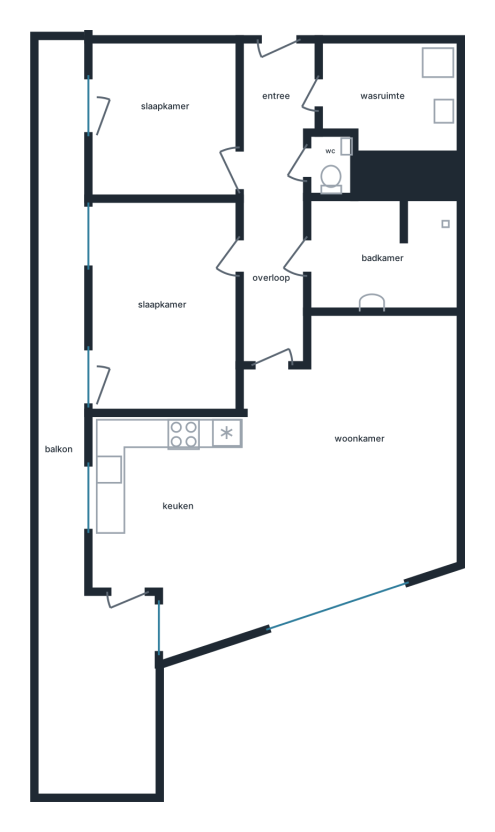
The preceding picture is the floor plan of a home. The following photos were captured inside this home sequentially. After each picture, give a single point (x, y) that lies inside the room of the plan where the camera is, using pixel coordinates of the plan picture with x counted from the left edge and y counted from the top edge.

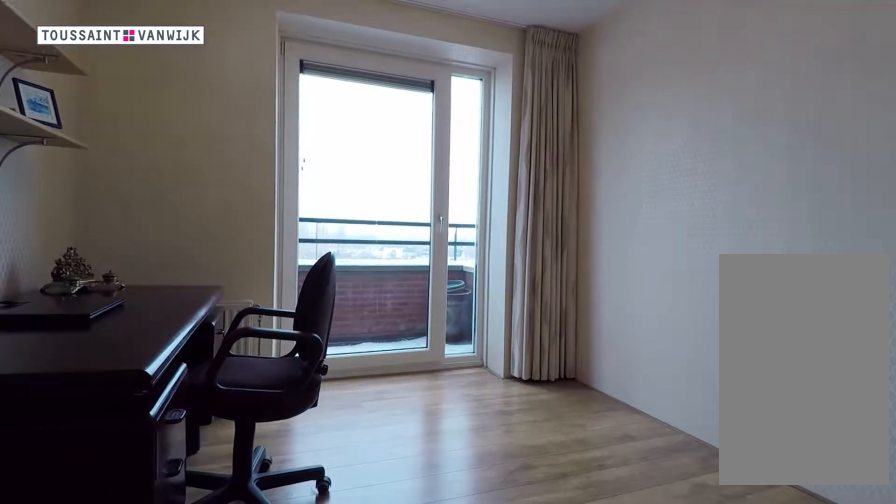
(166, 120)
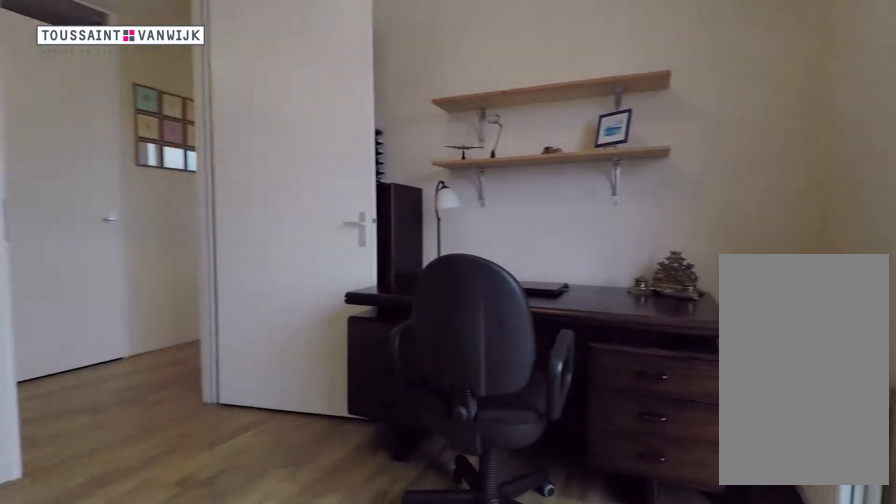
(166, 120)
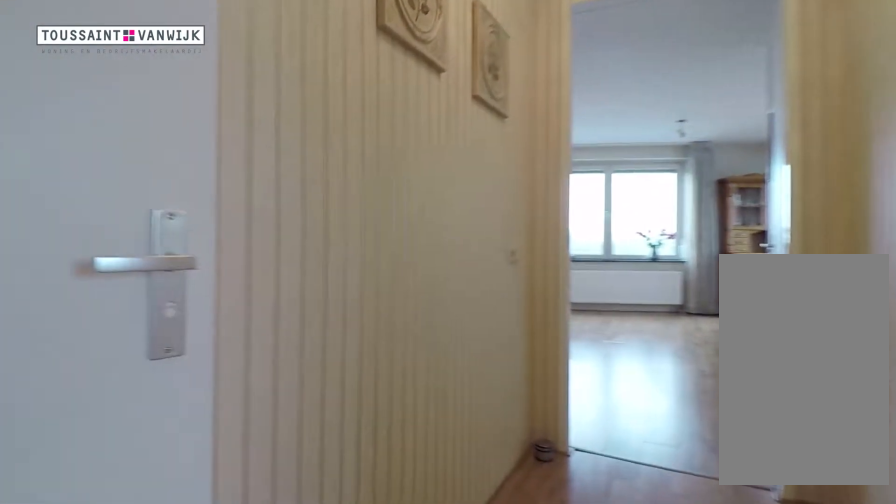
(274, 198)
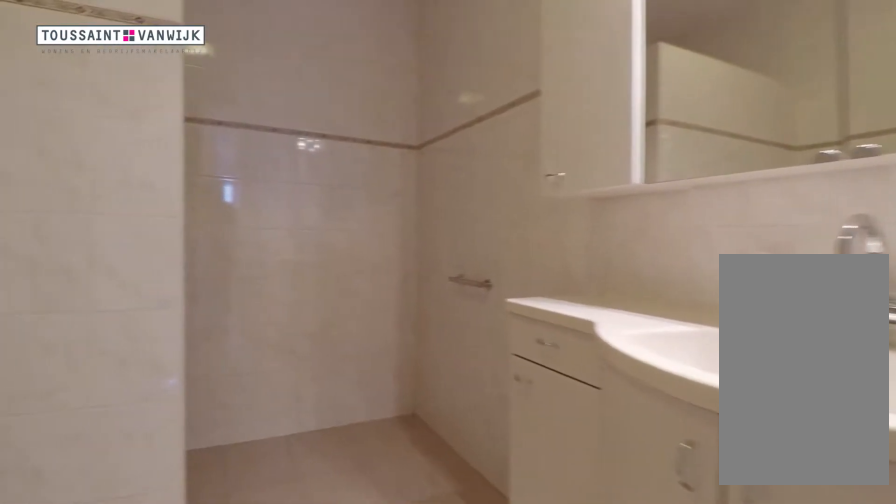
(381, 255)
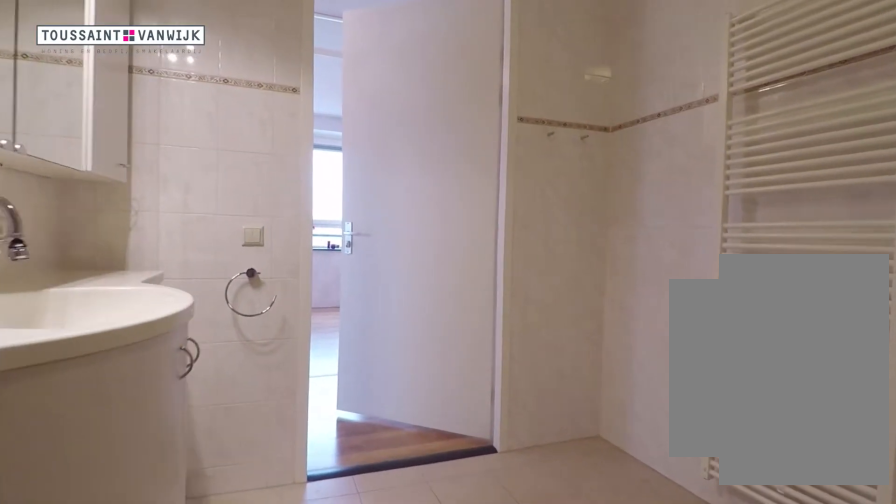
(381, 255)
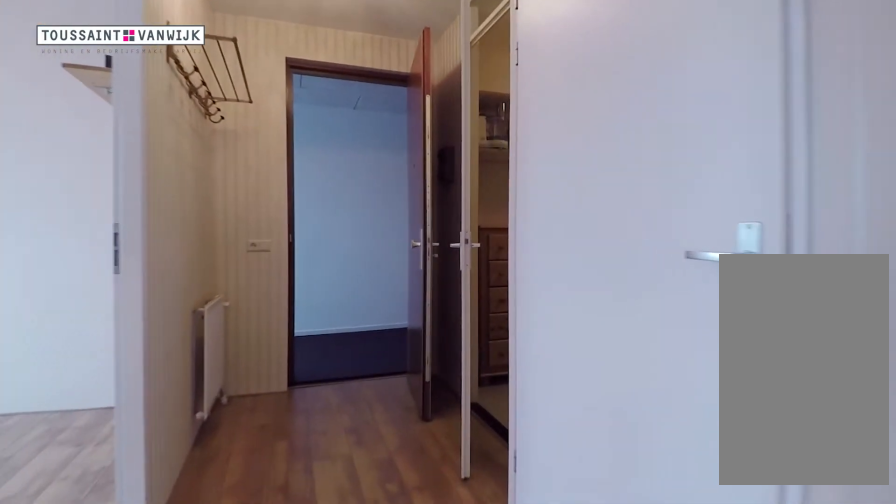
(275, 196)
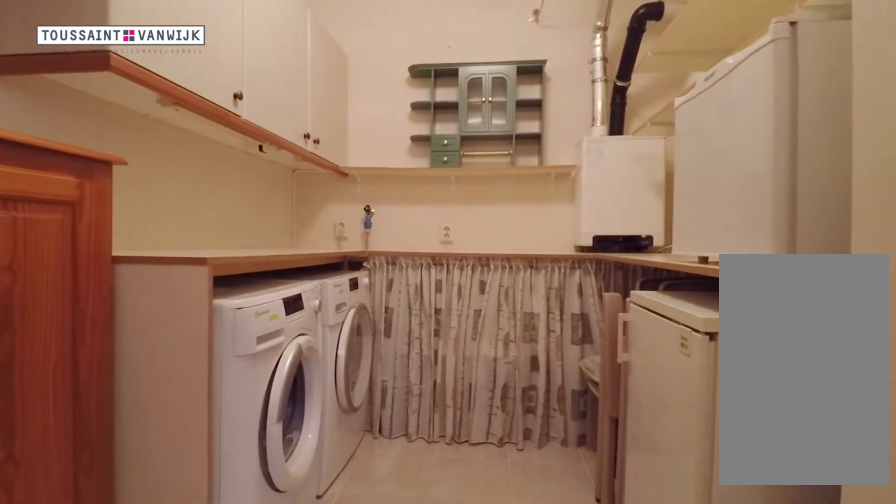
(392, 97)
